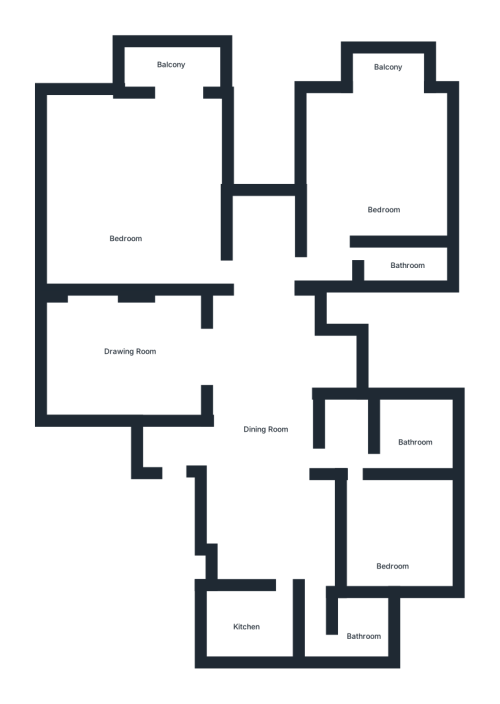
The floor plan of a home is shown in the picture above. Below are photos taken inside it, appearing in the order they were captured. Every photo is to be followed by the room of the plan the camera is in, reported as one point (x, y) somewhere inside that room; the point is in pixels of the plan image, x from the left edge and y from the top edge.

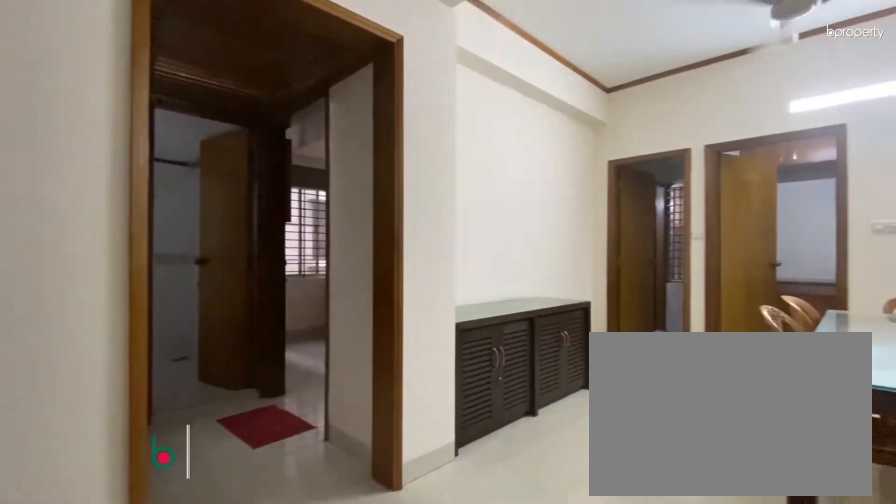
(262, 433)
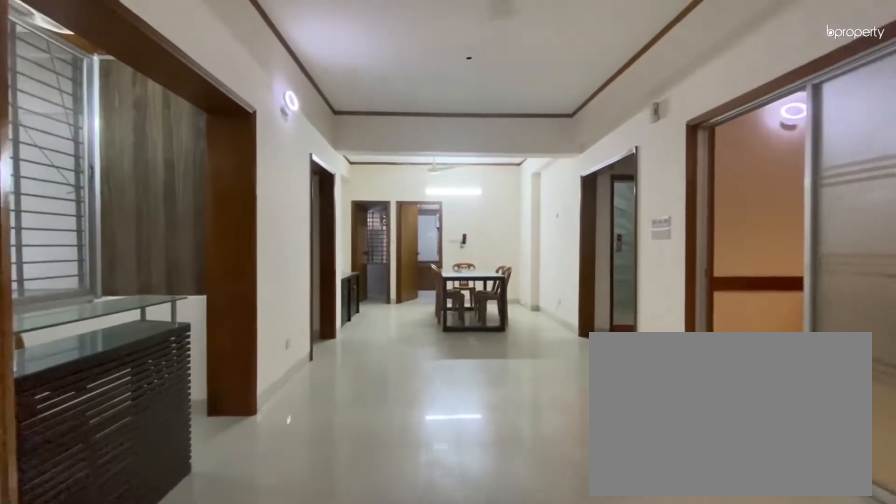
(264, 430)
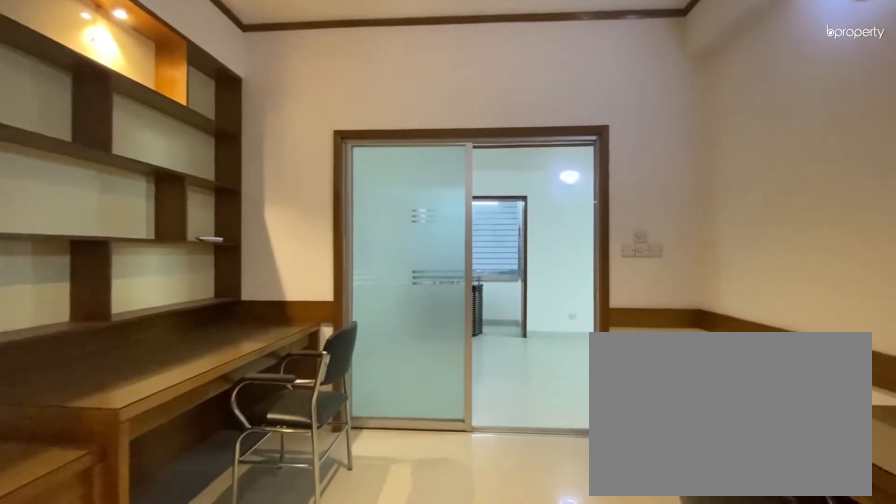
(134, 349)
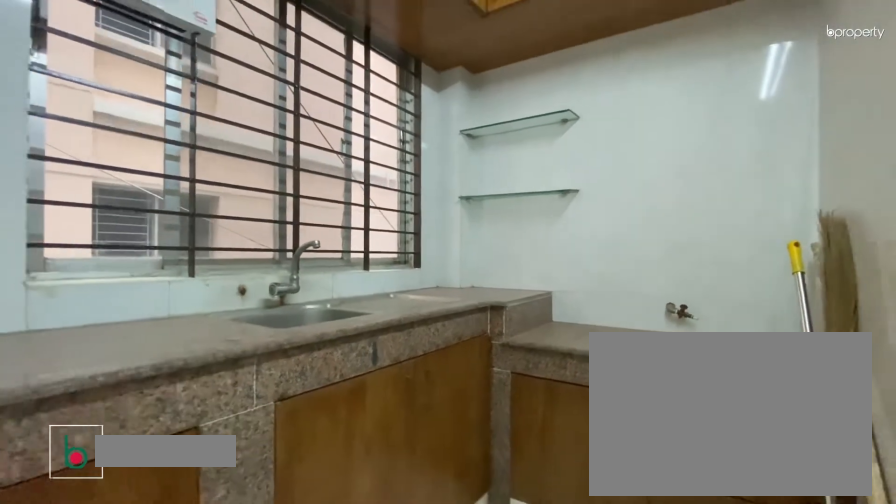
(246, 622)
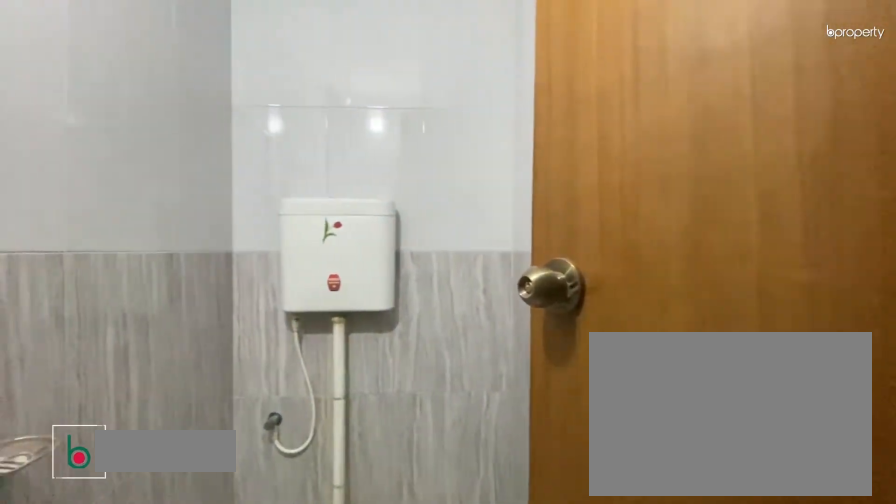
(360, 628)
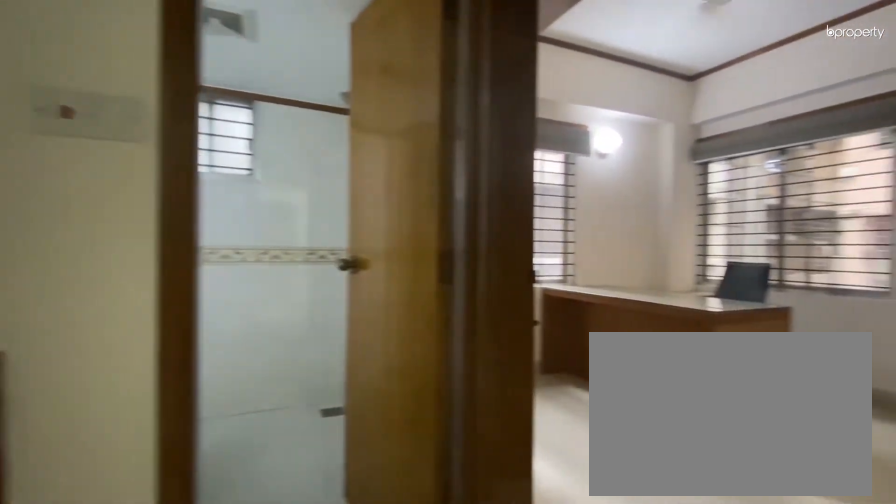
(343, 454)
